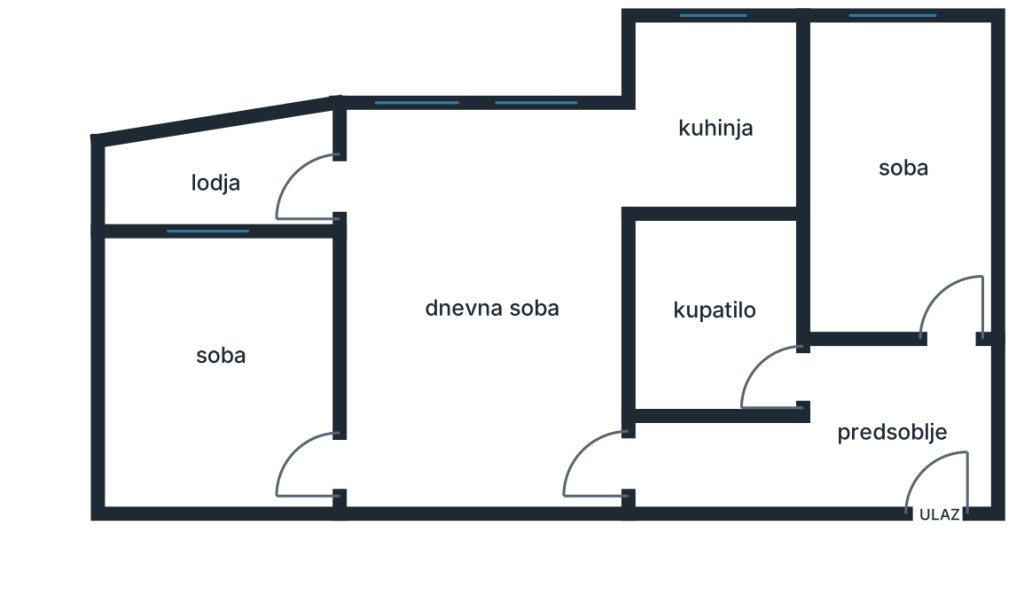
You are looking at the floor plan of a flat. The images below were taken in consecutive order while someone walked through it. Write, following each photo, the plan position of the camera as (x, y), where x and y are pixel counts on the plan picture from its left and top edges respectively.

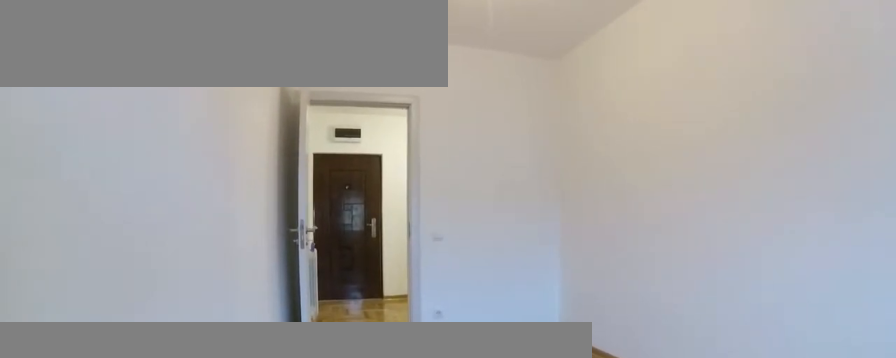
(948, 34)
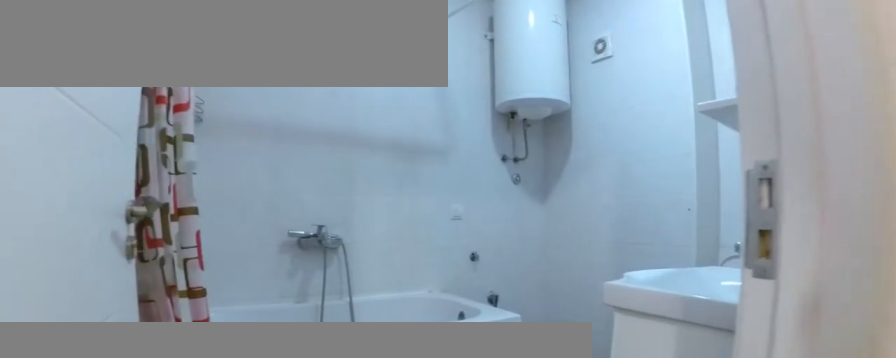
(831, 369)
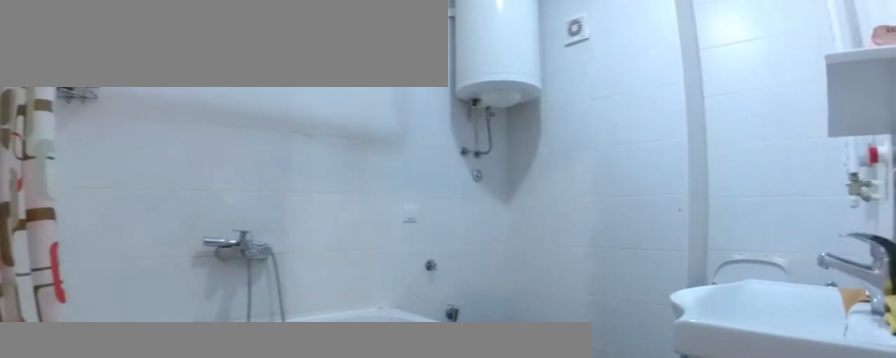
(789, 363)
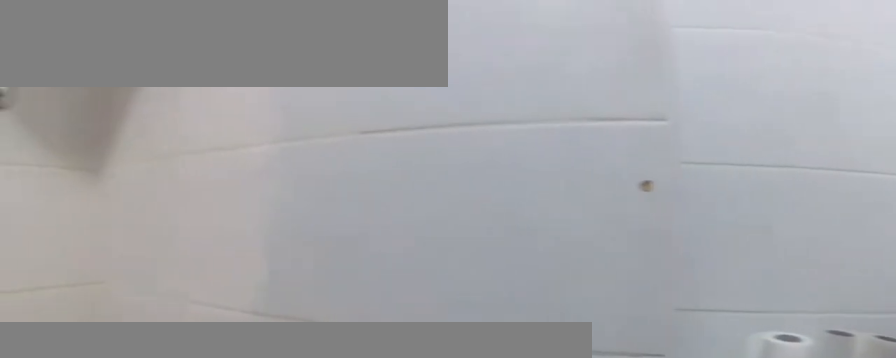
(766, 255)
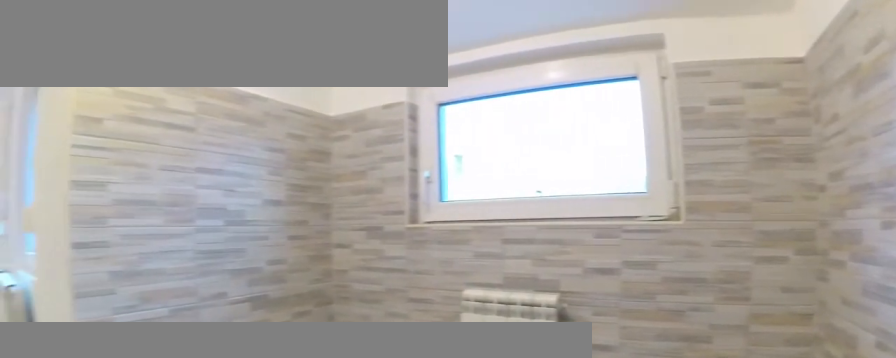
(784, 185)
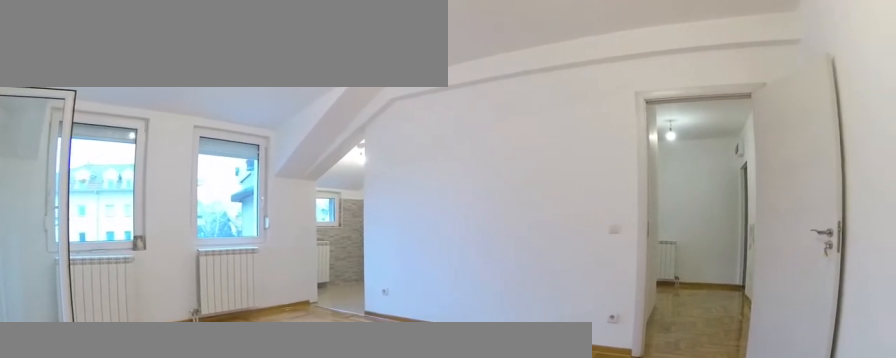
(339, 457)
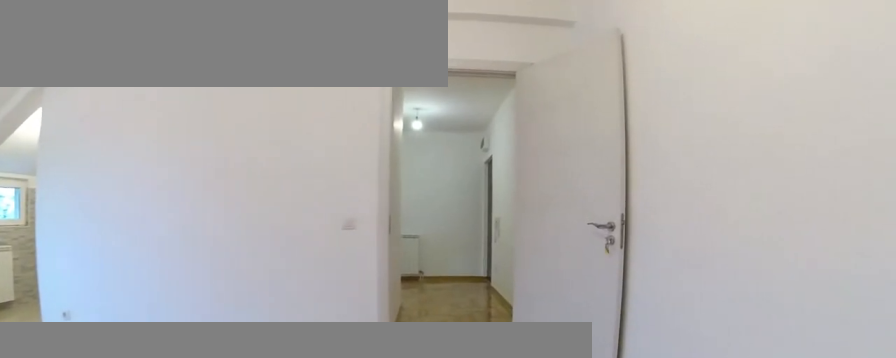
(439, 458)
